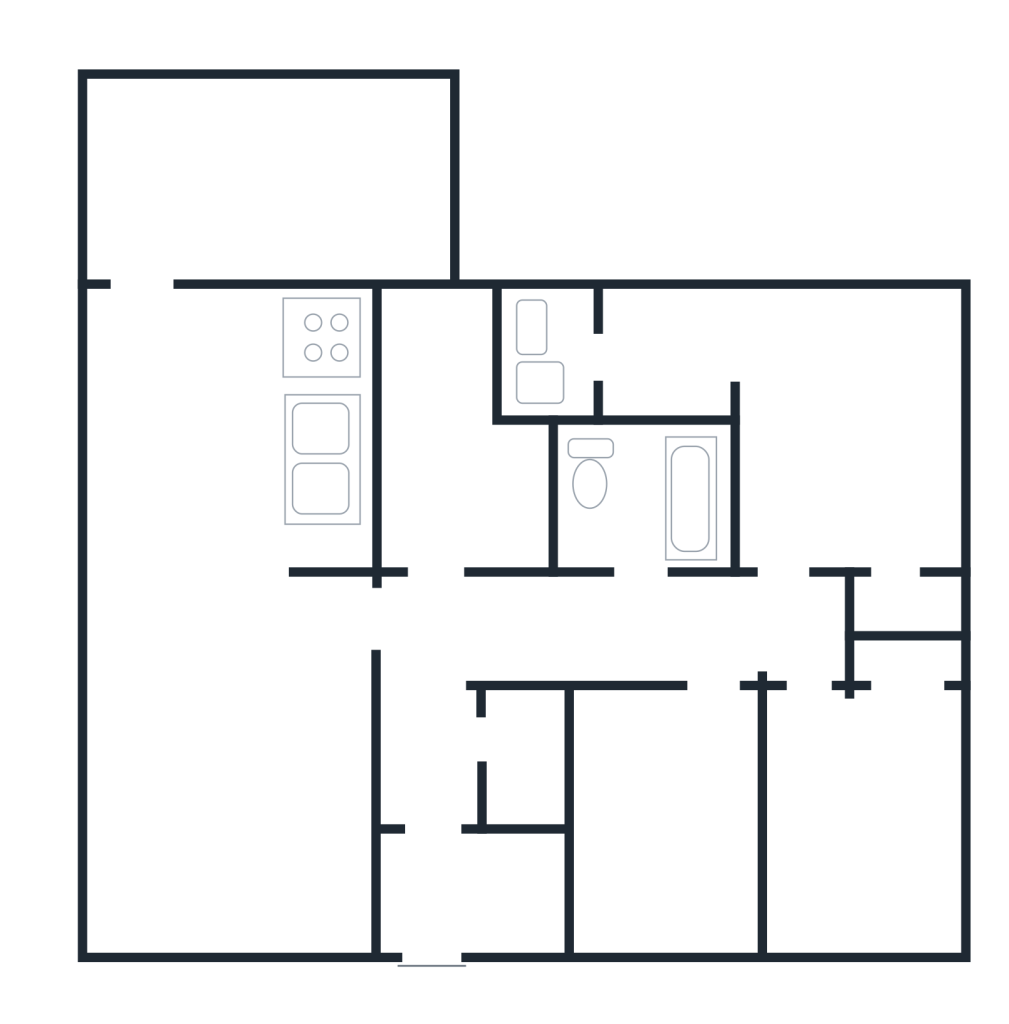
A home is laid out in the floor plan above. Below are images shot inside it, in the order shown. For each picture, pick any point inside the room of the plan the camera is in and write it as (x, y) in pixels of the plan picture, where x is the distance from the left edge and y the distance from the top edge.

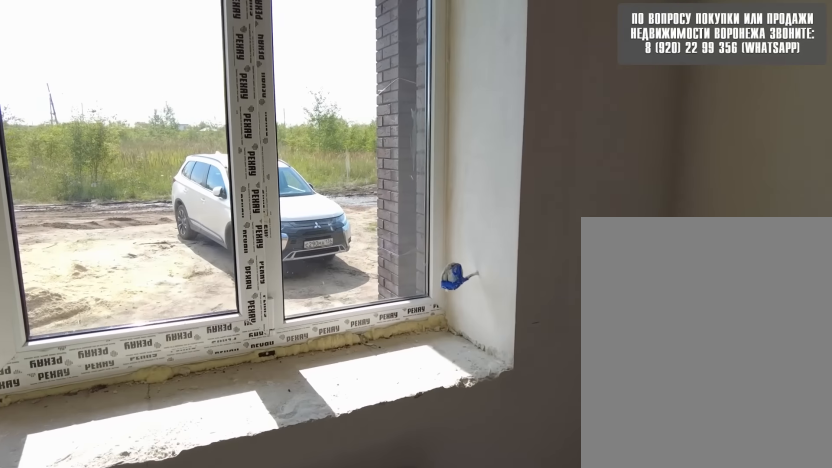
(696, 811)
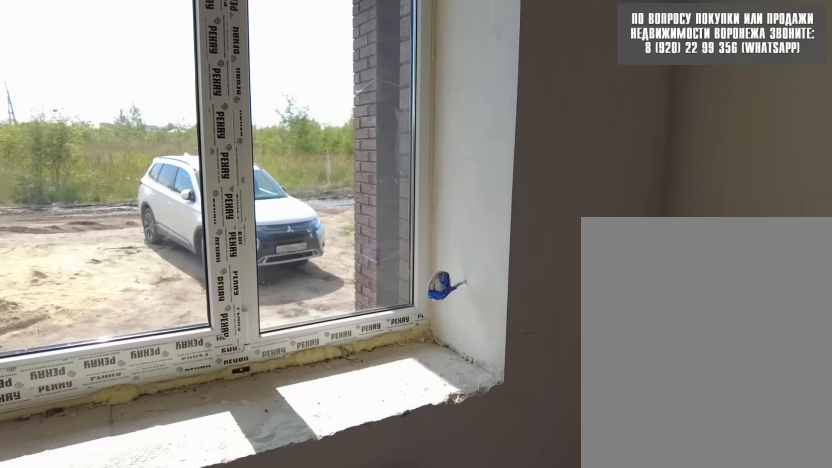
(697, 809)
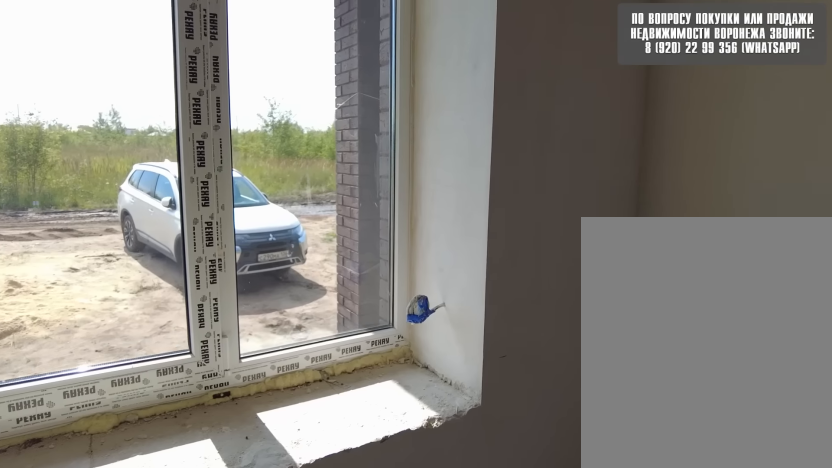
(696, 811)
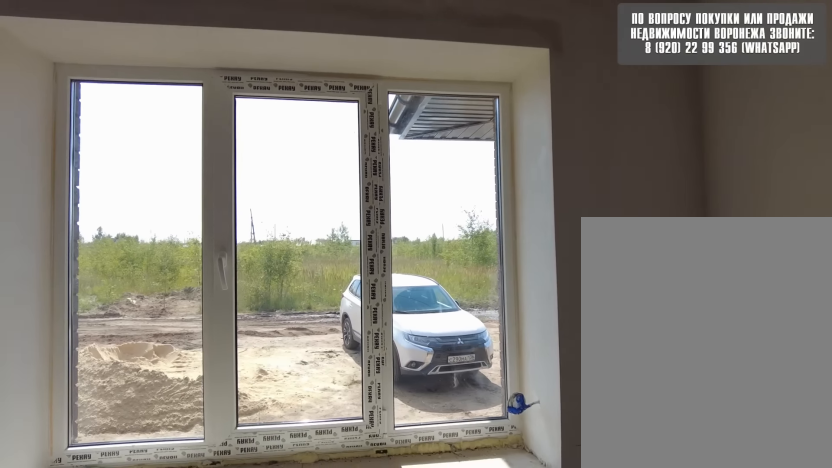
(697, 809)
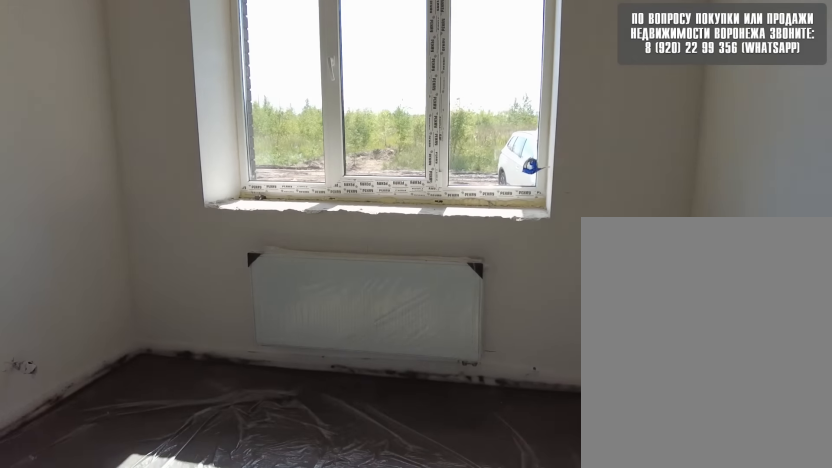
(696, 812)
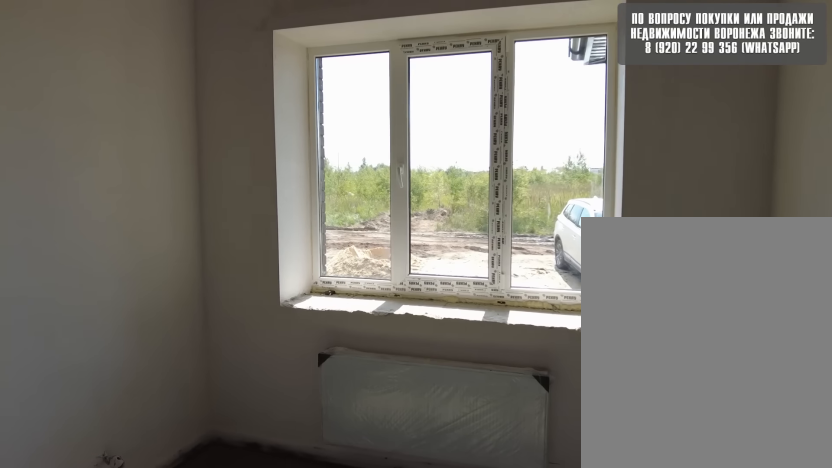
(697, 809)
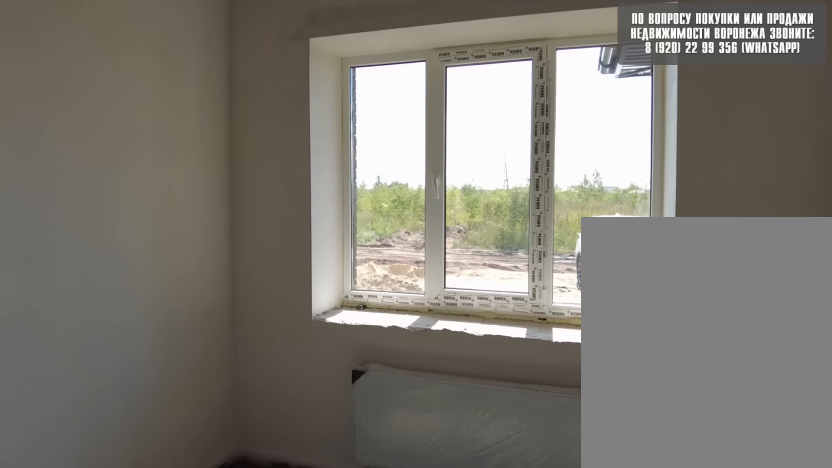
(696, 811)
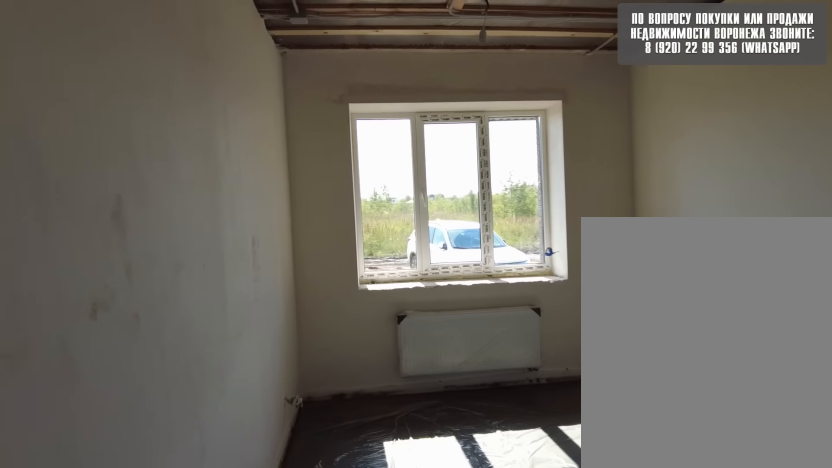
(702, 777)
